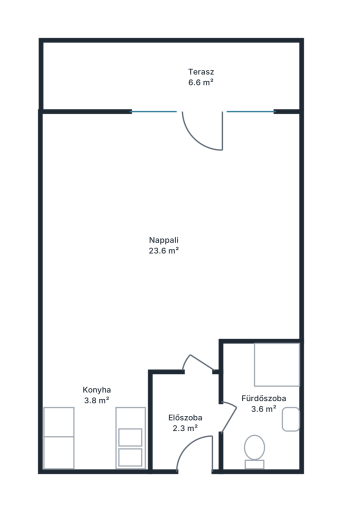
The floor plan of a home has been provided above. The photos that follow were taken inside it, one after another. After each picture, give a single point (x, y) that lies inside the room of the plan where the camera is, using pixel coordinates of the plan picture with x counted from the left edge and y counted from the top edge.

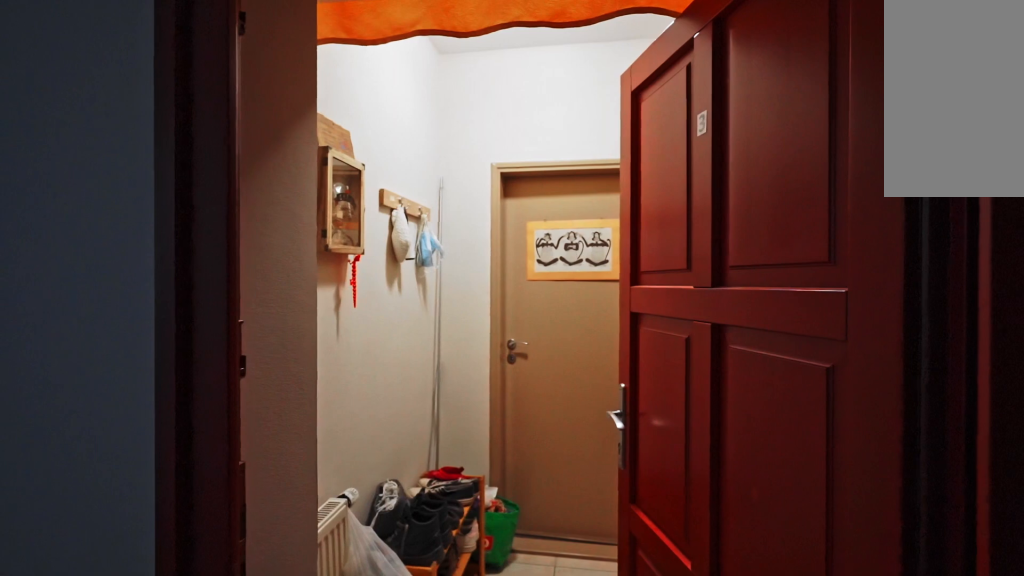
(188, 412)
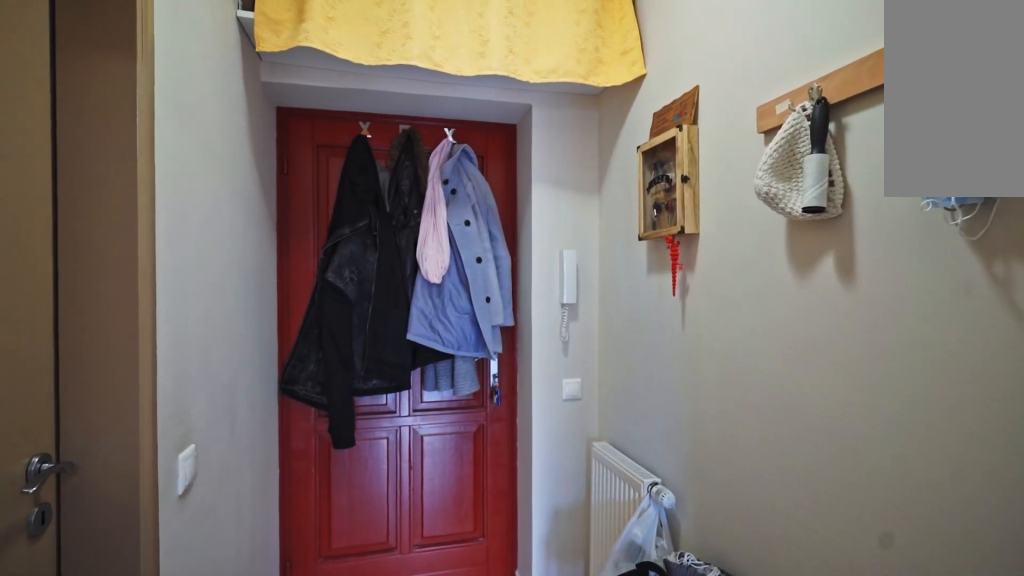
(188, 412)
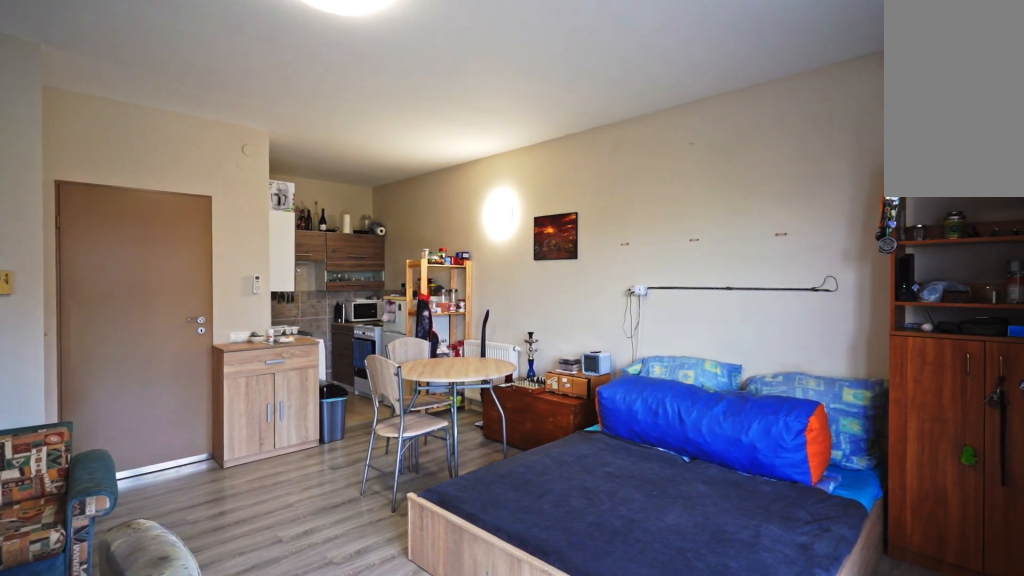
(165, 244)
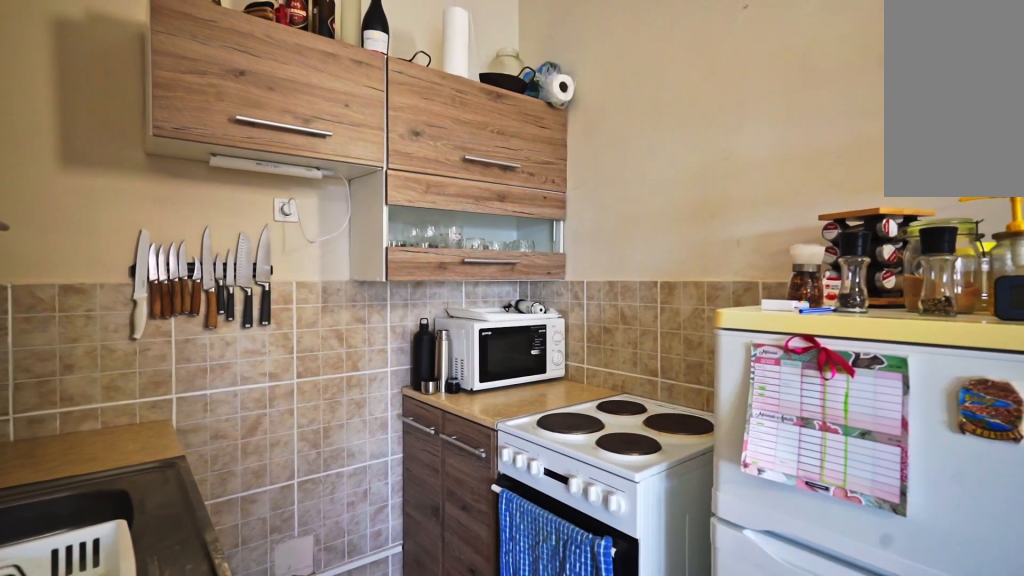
(95, 417)
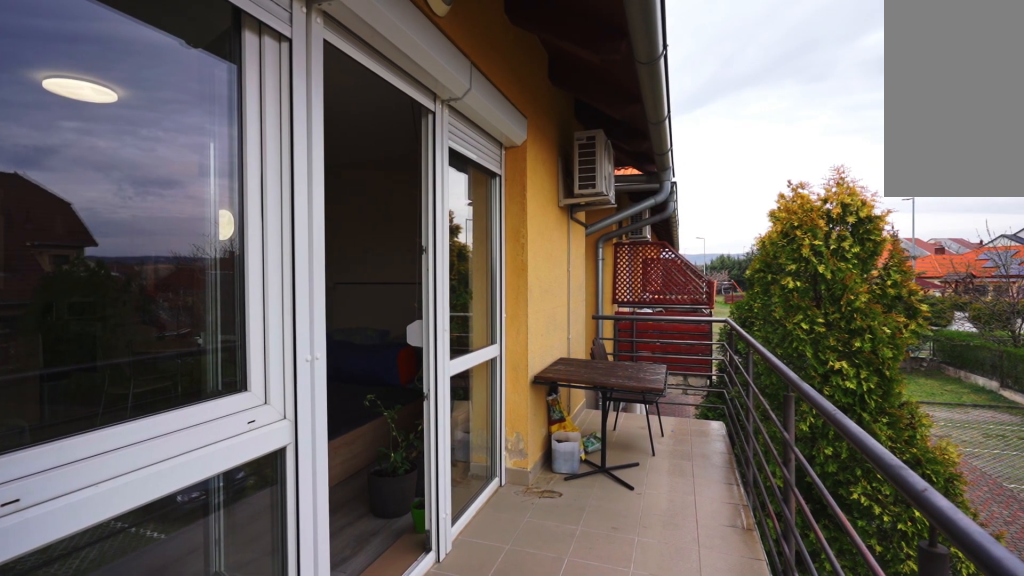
(206, 77)
